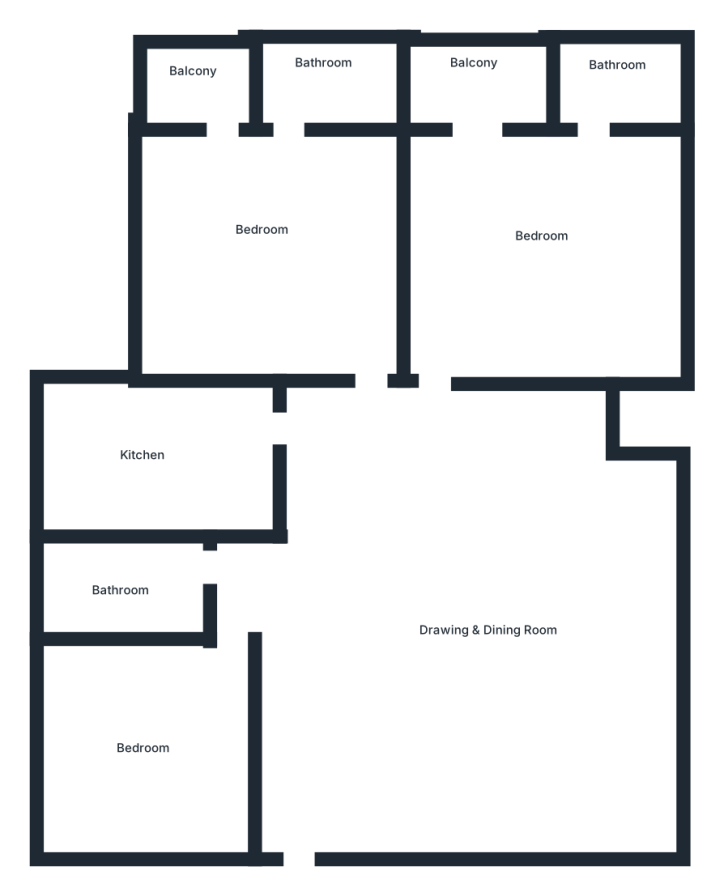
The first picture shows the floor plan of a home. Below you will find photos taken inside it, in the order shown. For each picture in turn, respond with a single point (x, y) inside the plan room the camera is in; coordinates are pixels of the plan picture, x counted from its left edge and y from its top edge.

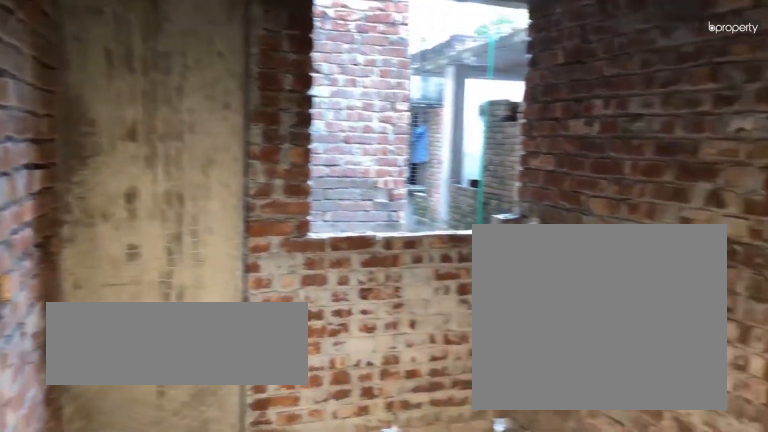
(162, 449)
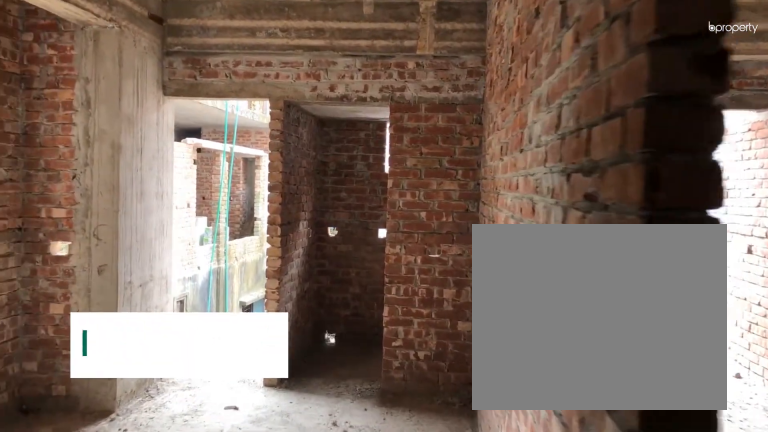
(367, 385)
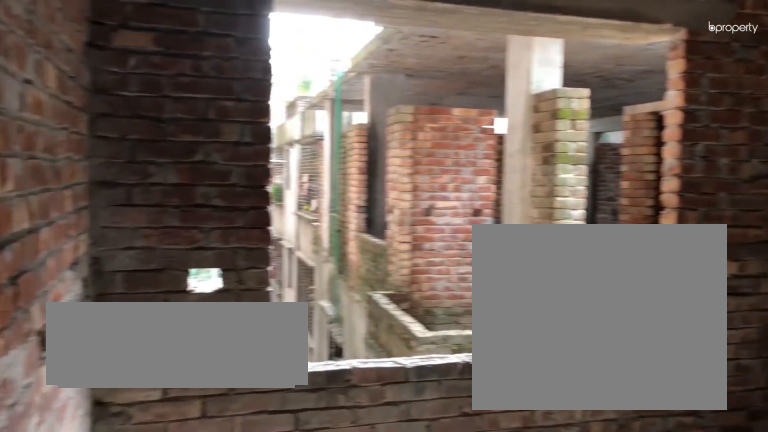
(273, 251)
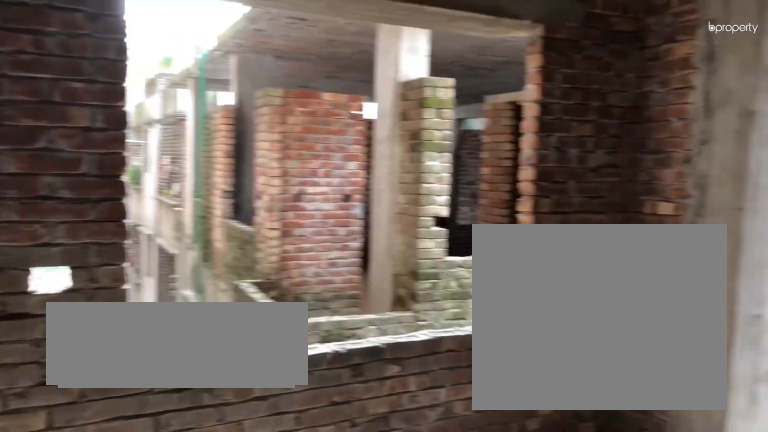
(273, 250)
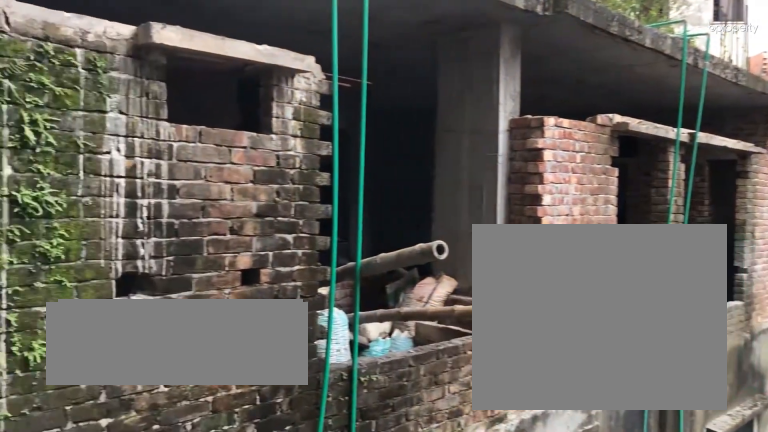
(200, 91)
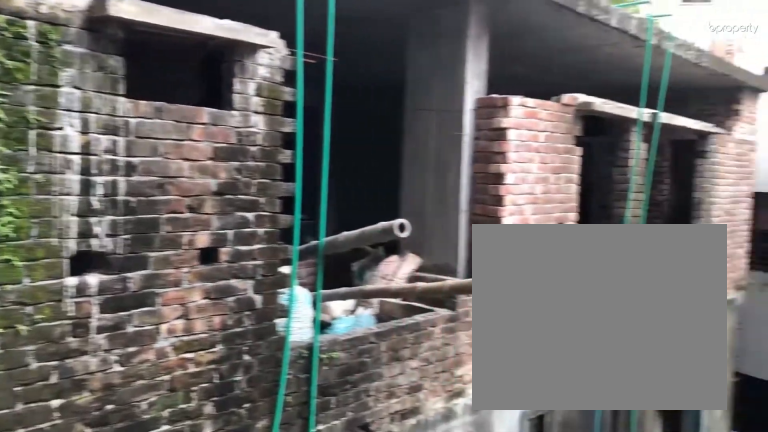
(200, 91)
